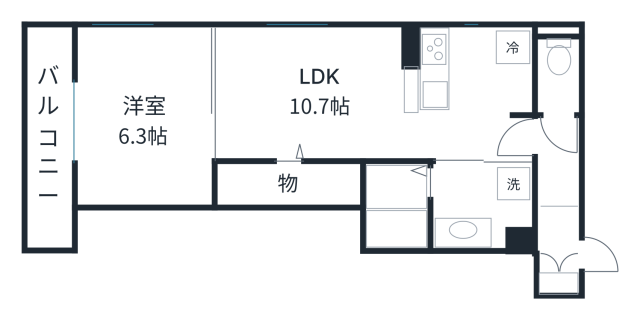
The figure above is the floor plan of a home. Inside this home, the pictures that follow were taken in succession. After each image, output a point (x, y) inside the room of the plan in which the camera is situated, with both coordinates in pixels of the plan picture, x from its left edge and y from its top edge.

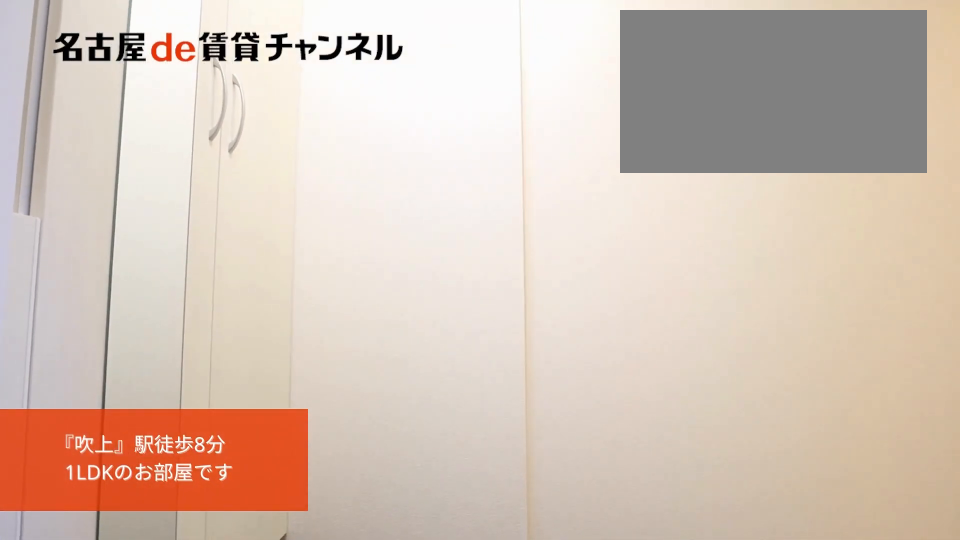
(559, 252)
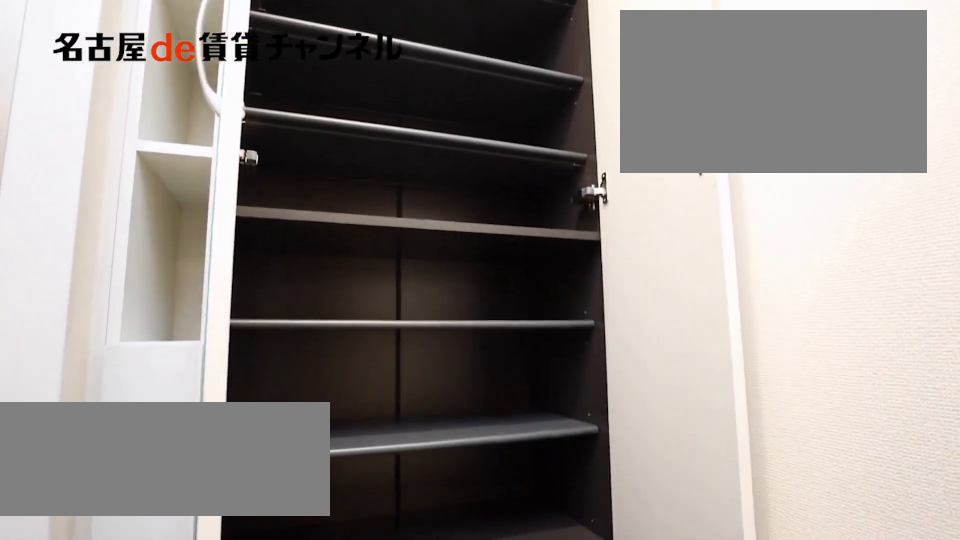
(559, 252)
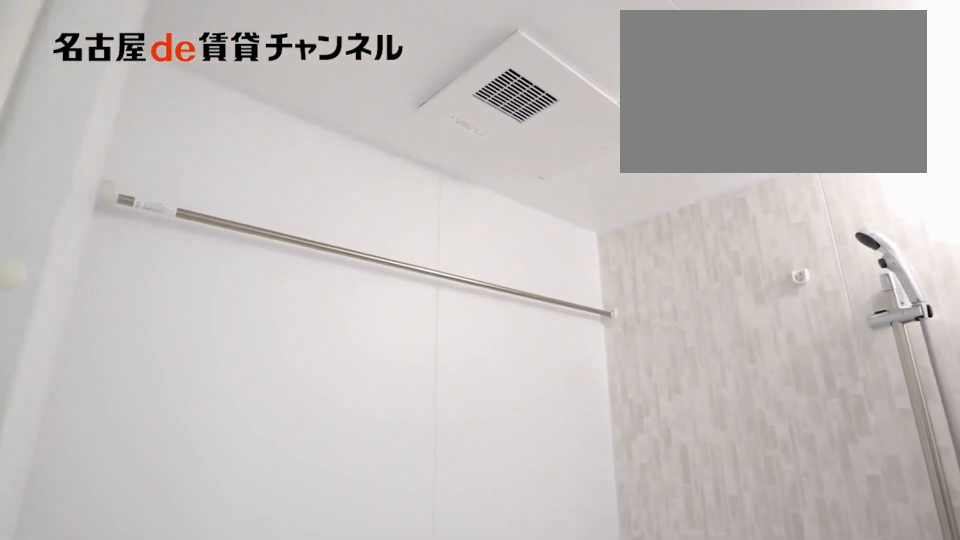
(396, 209)
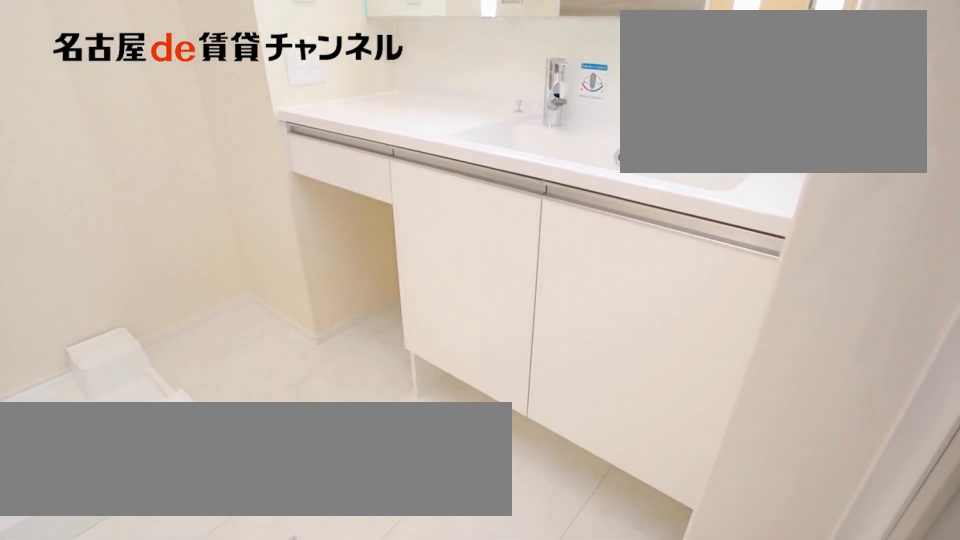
(483, 208)
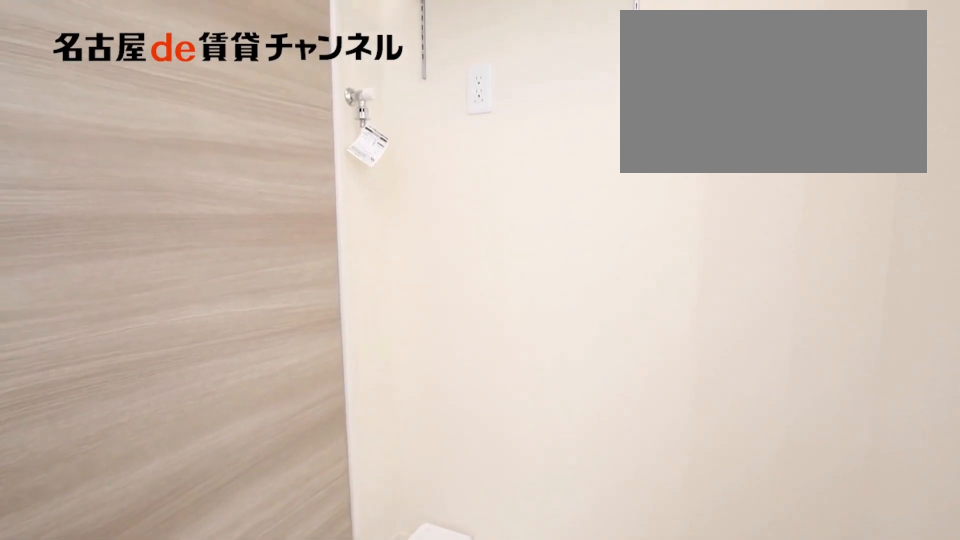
(483, 208)
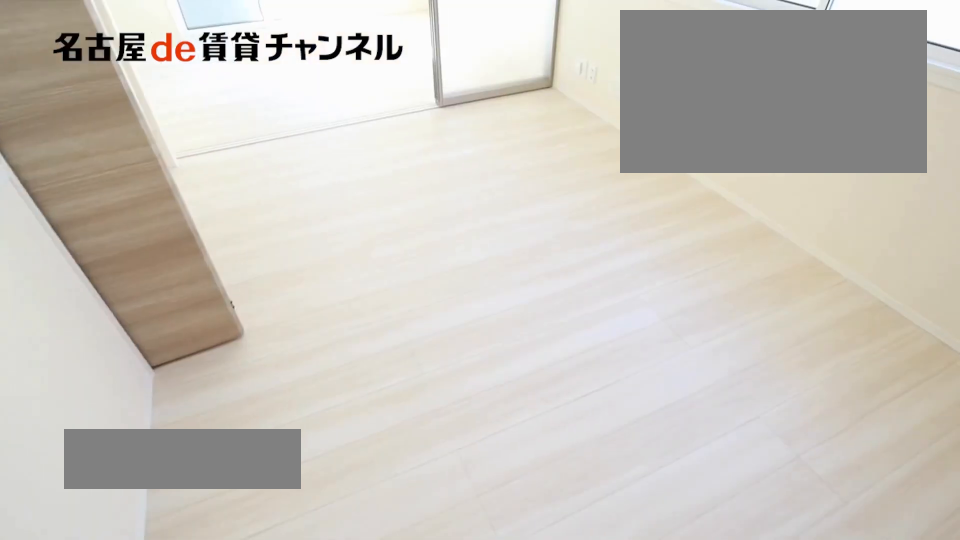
(308, 95)
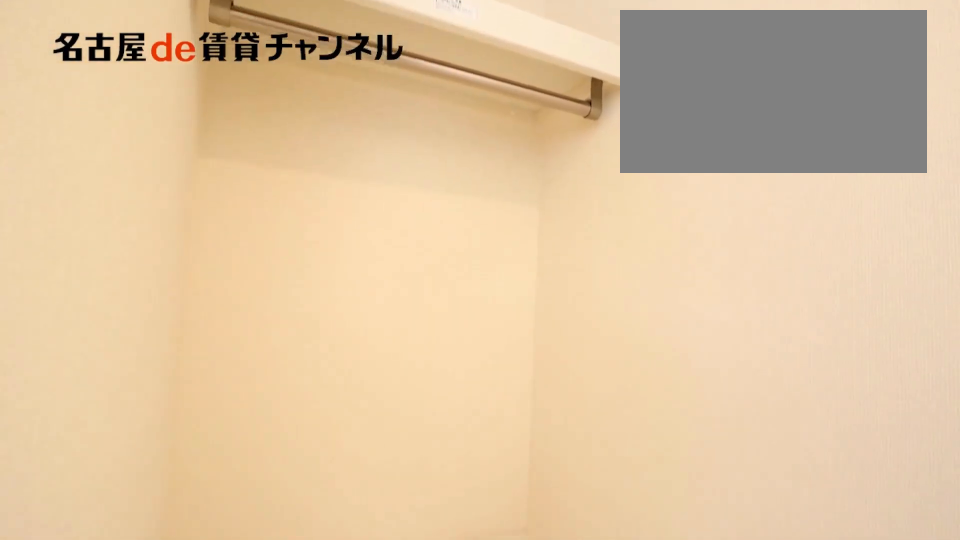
(288, 186)
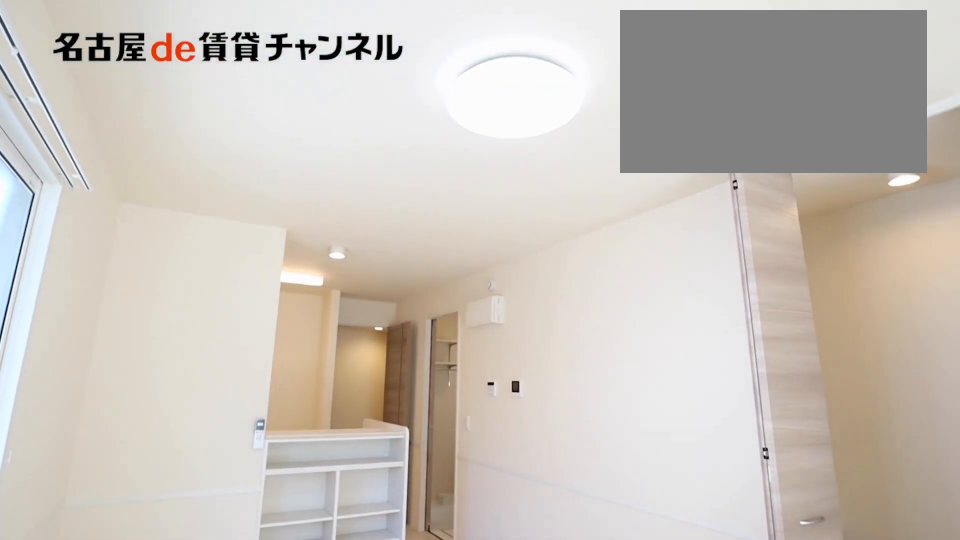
(310, 93)
